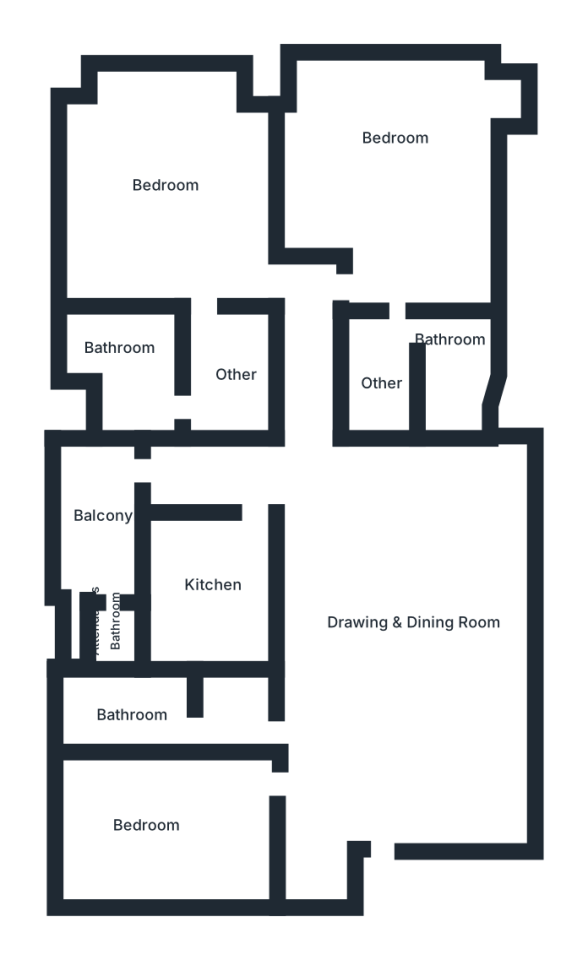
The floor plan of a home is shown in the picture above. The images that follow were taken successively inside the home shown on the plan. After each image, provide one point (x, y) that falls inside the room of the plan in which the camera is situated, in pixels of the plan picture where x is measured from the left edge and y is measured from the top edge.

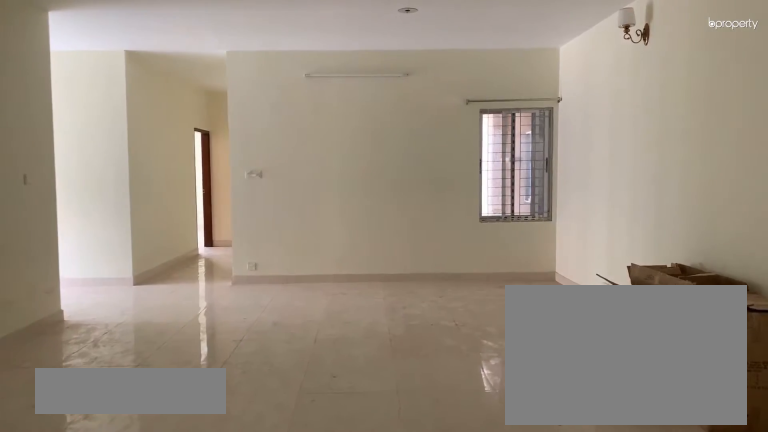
(406, 625)
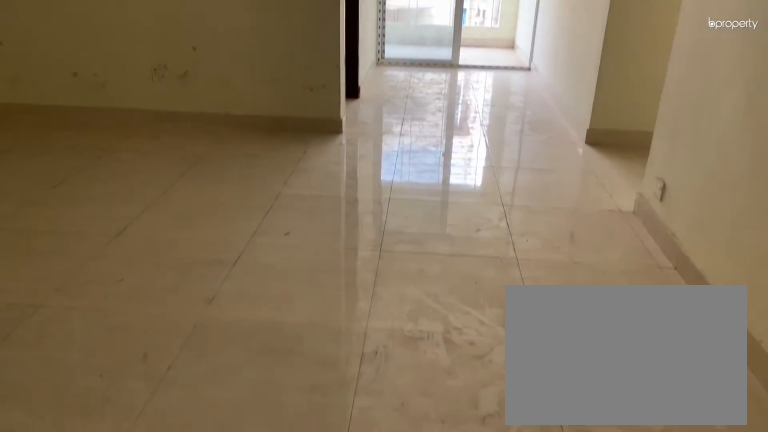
(406, 625)
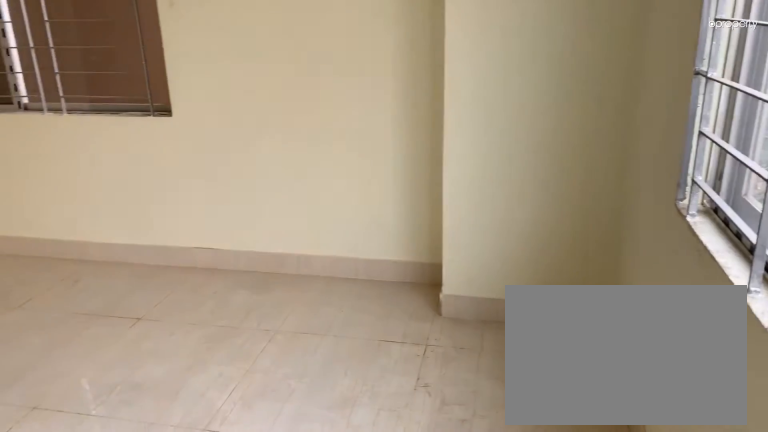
(172, 820)
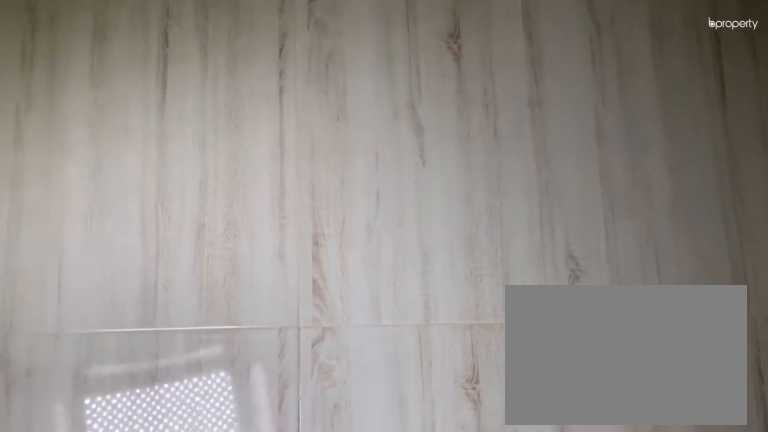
(137, 718)
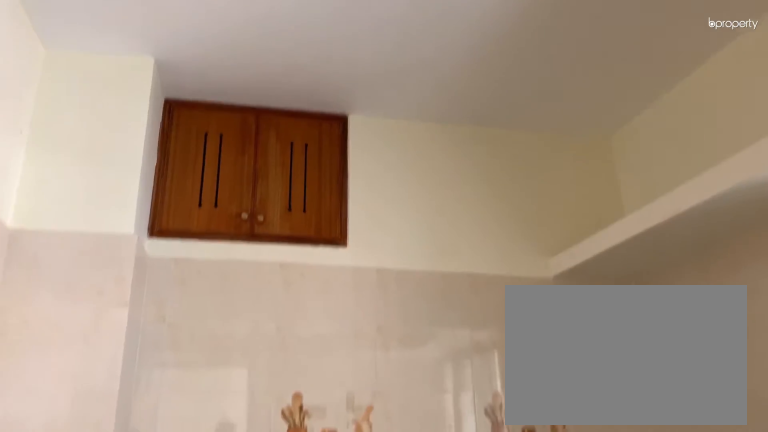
(217, 586)
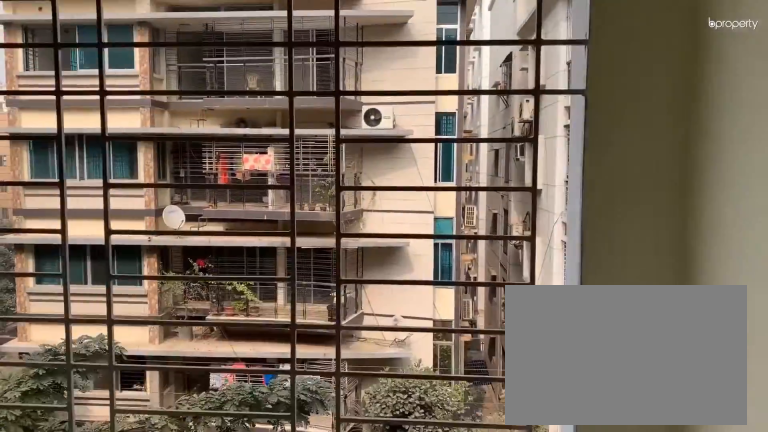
(98, 517)
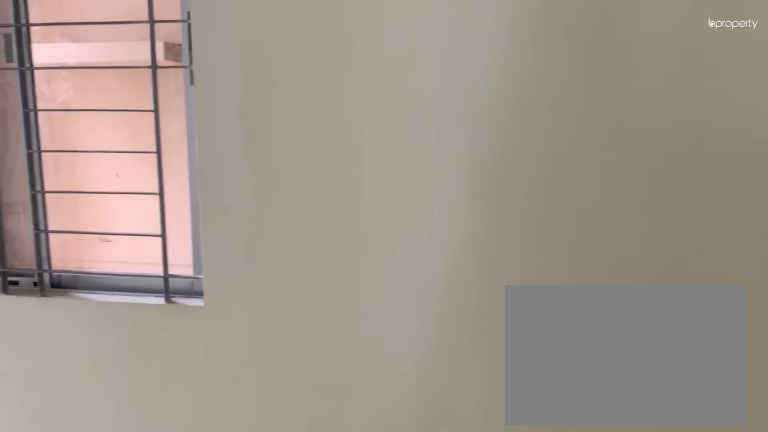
(399, 183)
